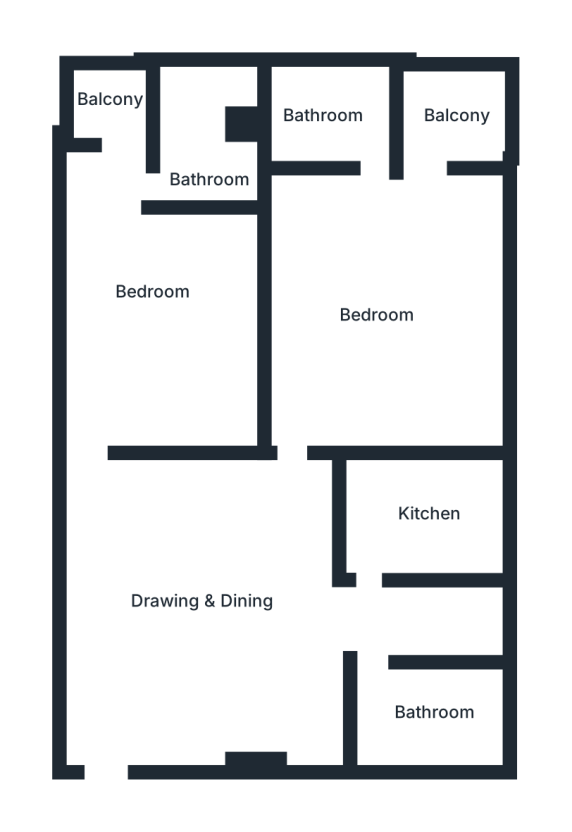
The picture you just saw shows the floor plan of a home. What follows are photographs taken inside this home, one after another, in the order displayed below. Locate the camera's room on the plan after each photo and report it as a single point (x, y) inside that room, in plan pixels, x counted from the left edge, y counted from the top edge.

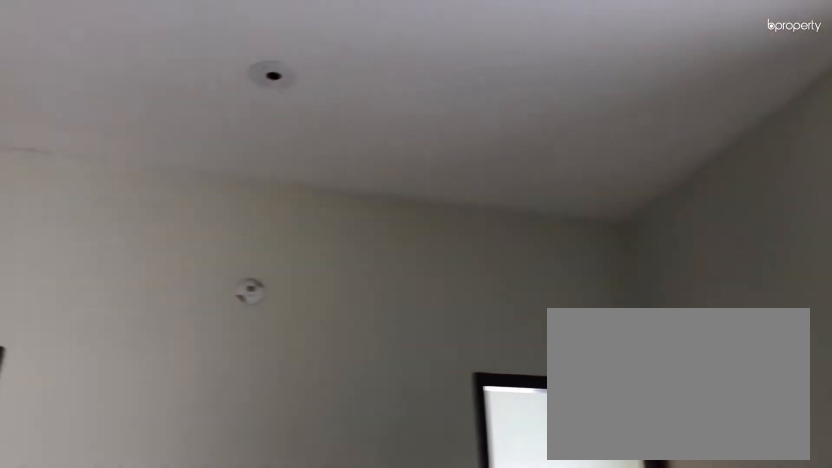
(201, 583)
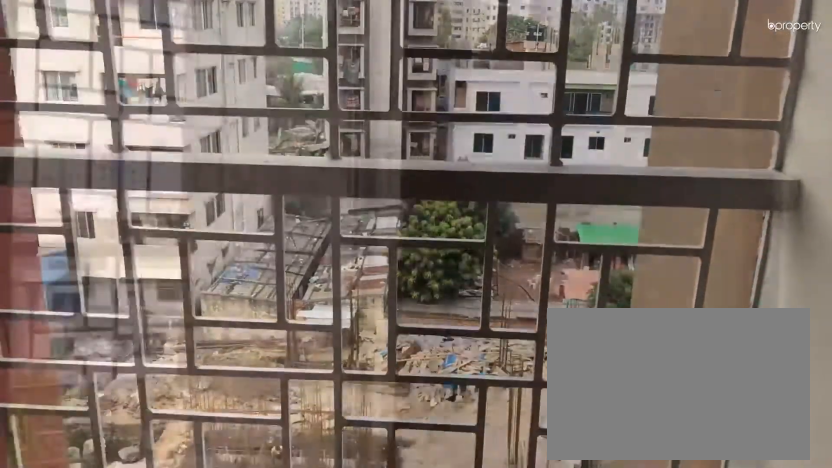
(118, 115)
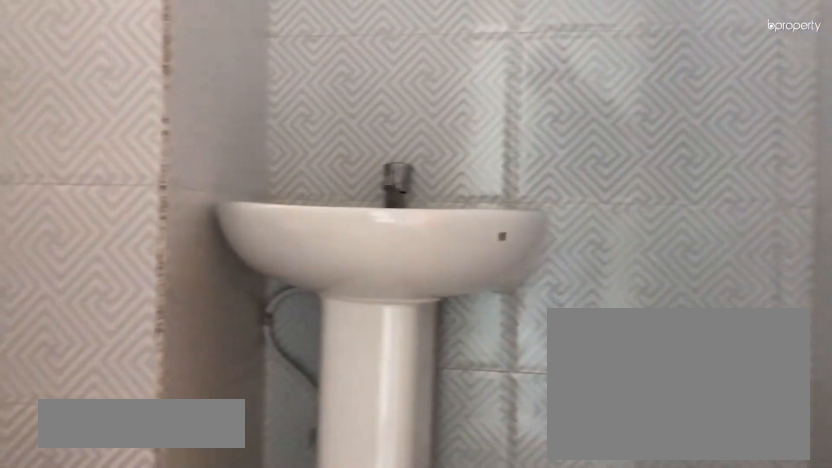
(204, 131)
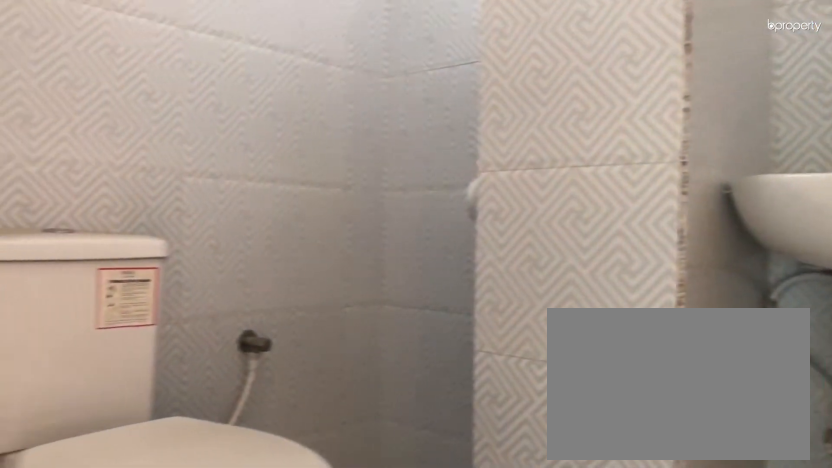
(204, 131)
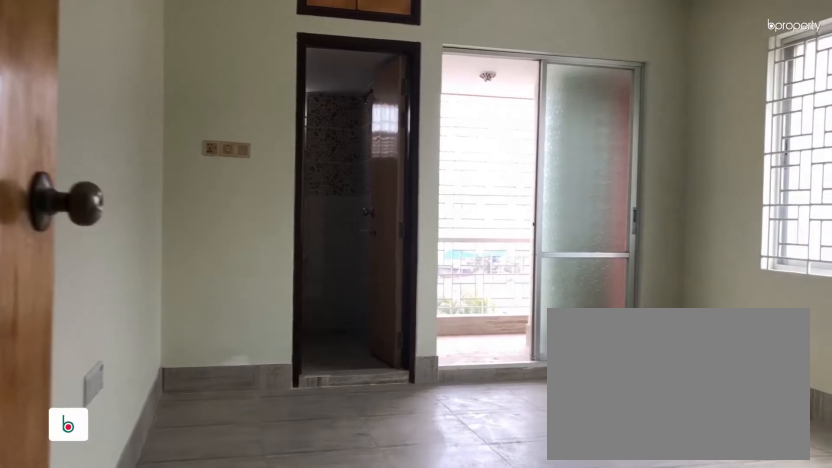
(395, 275)
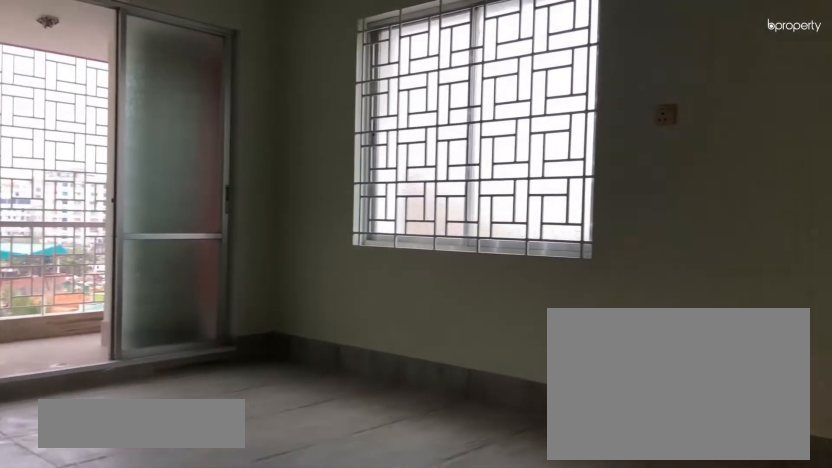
(395, 275)
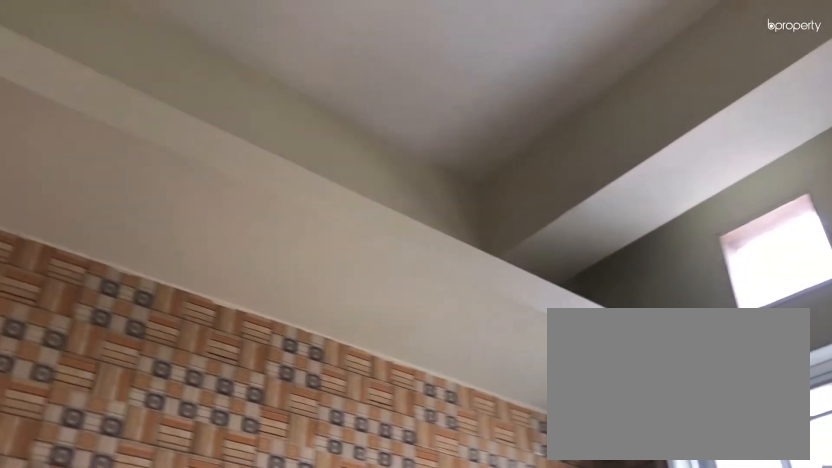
(400, 520)
